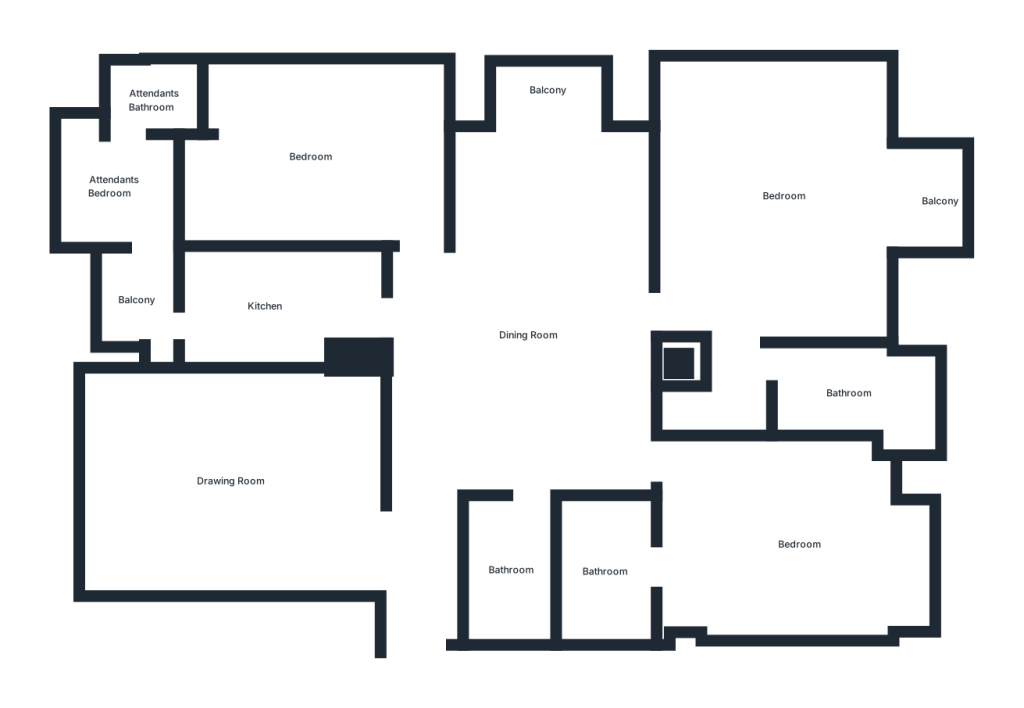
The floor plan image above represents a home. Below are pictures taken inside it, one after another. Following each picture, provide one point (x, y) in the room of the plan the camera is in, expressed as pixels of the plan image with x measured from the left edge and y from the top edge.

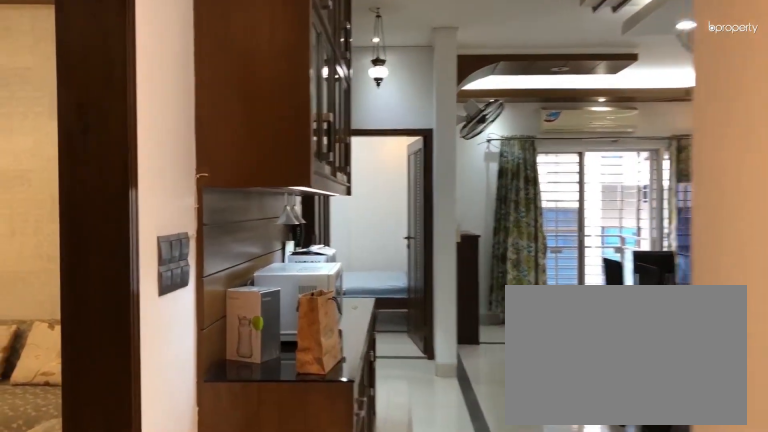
(382, 546)
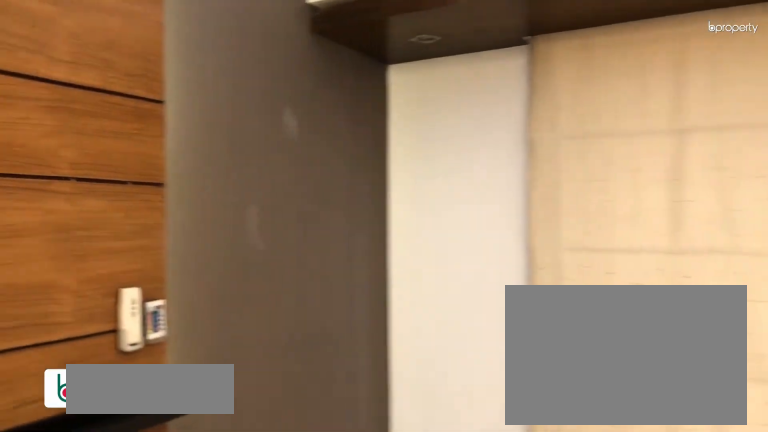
(233, 483)
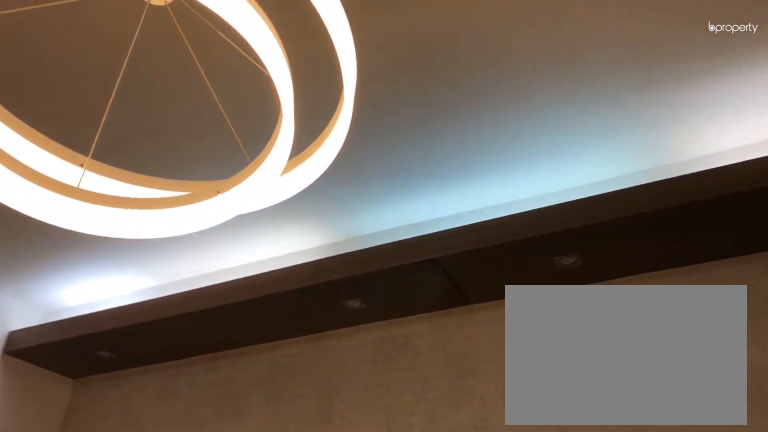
(233, 484)
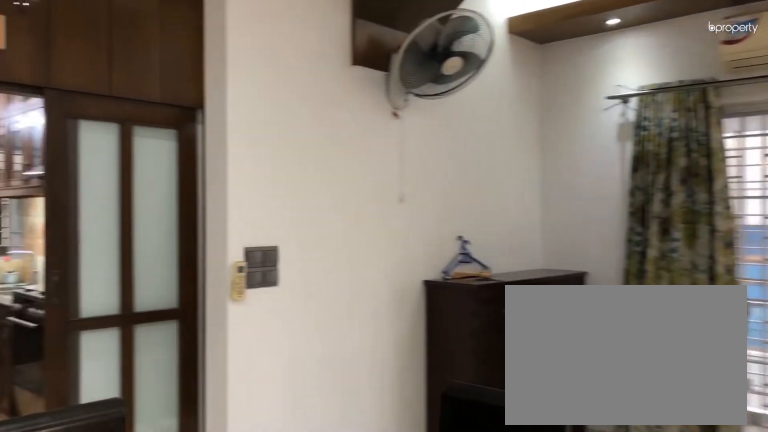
(524, 338)
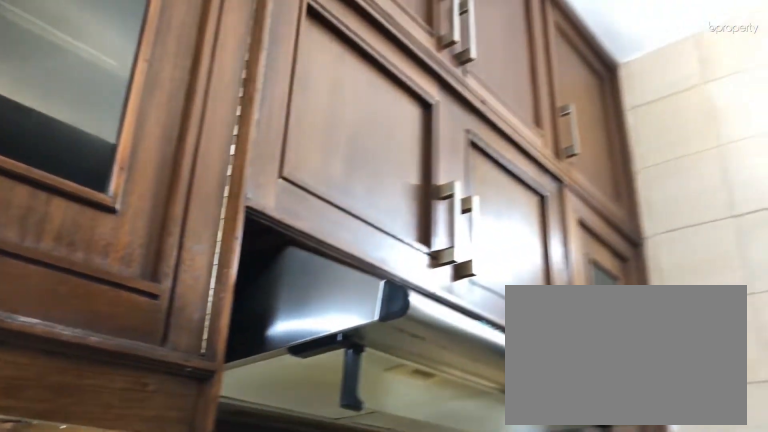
(271, 300)
